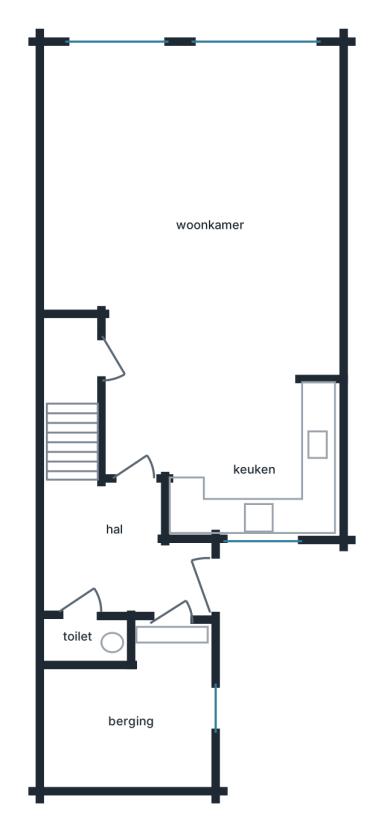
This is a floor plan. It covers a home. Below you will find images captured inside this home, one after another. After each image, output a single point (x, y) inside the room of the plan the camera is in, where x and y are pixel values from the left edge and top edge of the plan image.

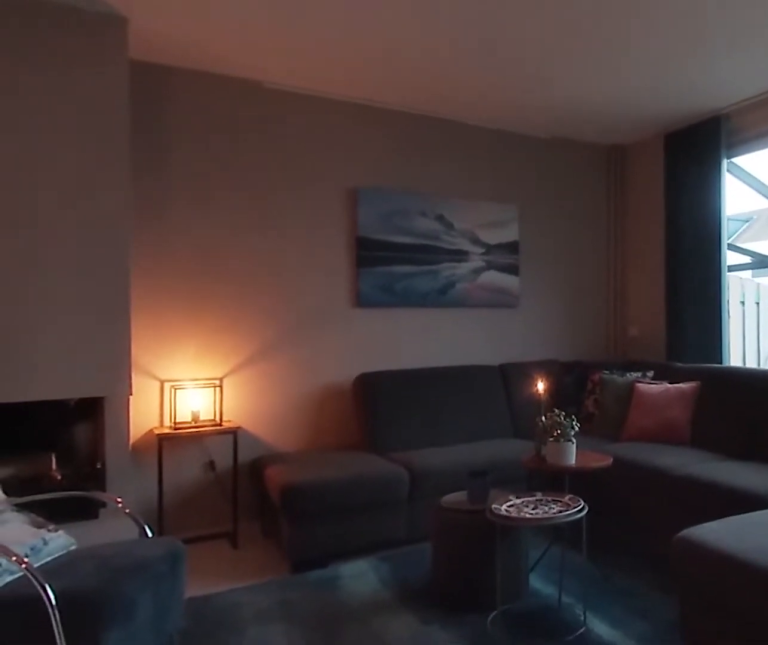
(136, 159)
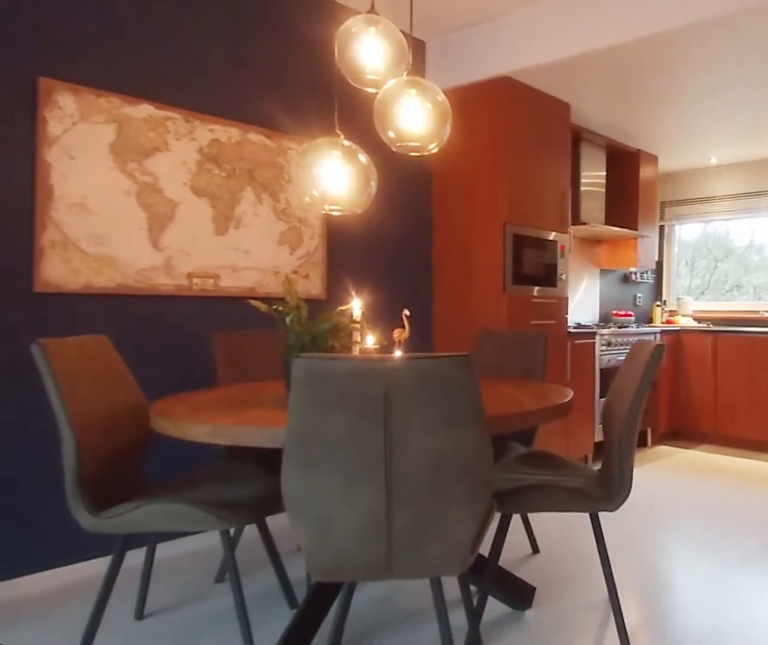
(136, 159)
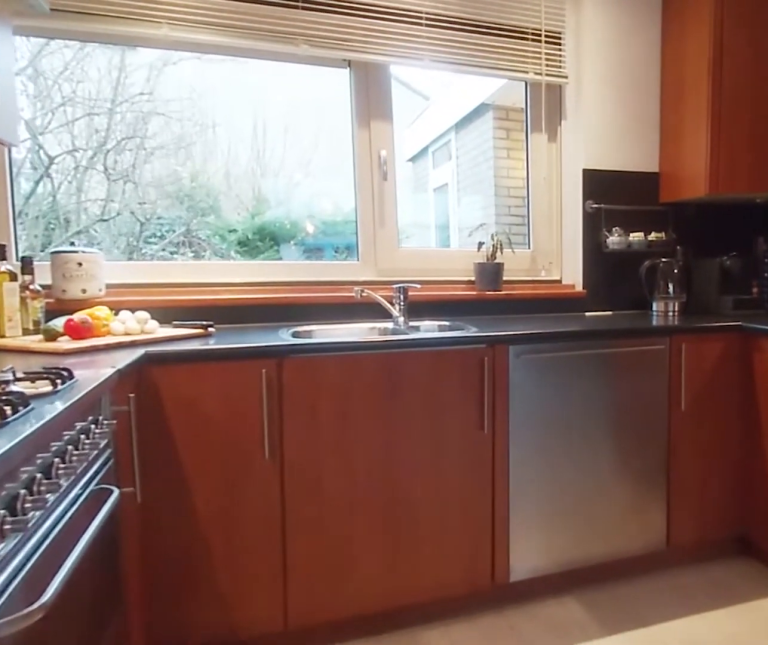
(256, 473)
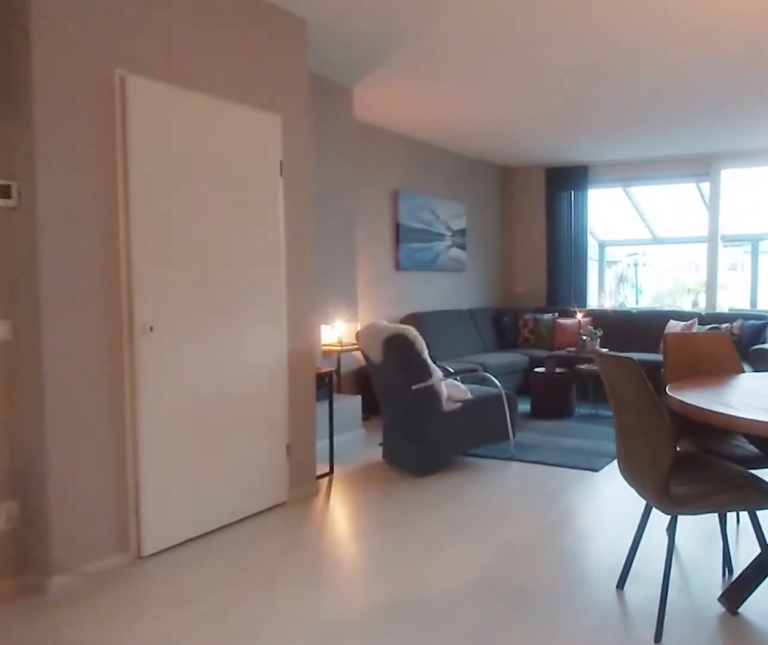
(133, 165)
